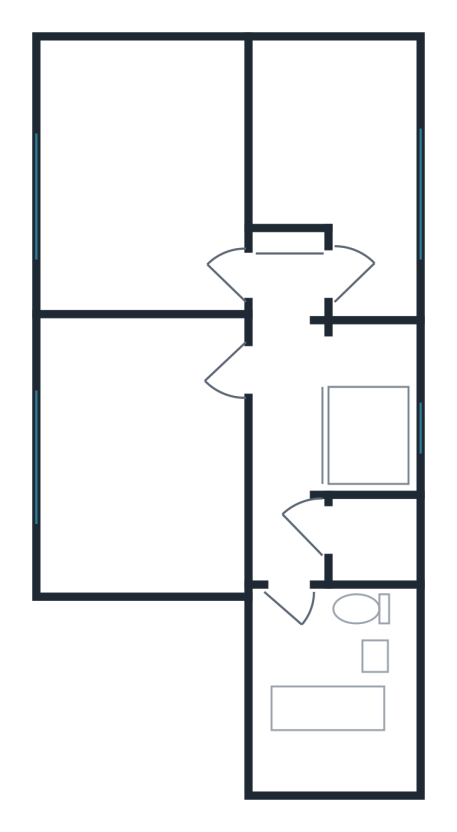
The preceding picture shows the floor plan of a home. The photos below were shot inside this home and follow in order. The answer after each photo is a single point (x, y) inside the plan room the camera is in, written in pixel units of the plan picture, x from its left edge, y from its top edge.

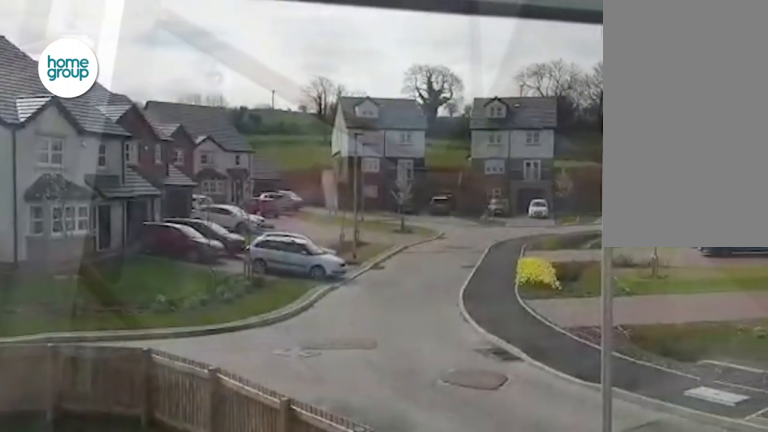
(326, 424)
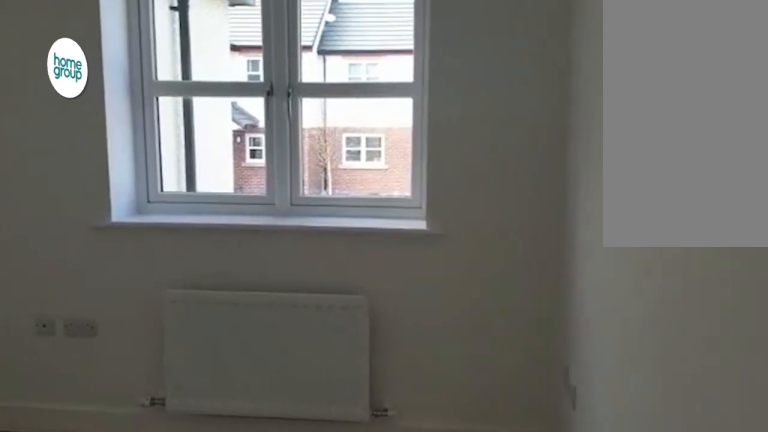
(145, 449)
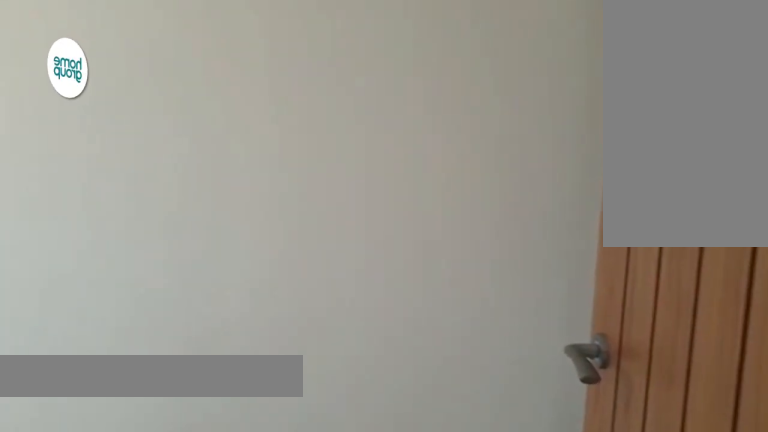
(336, 160)
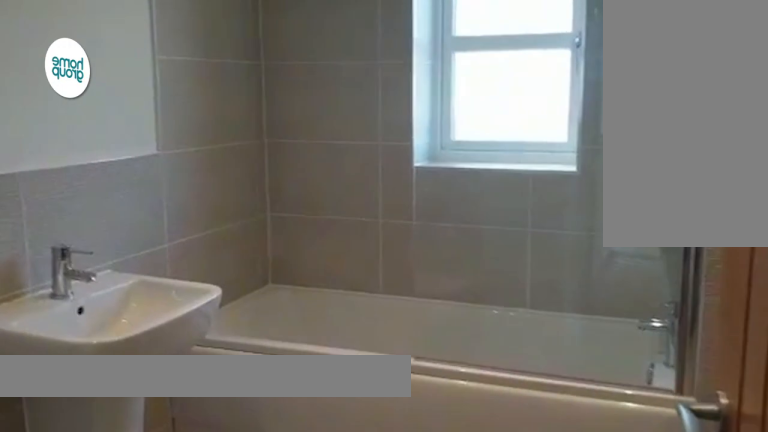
(340, 690)
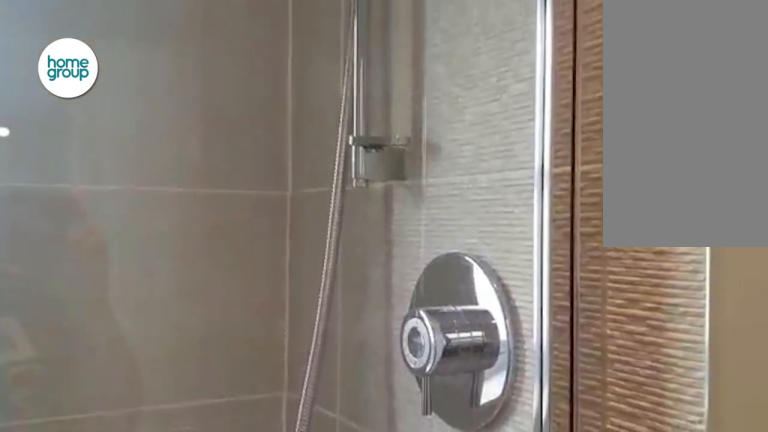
(340, 690)
